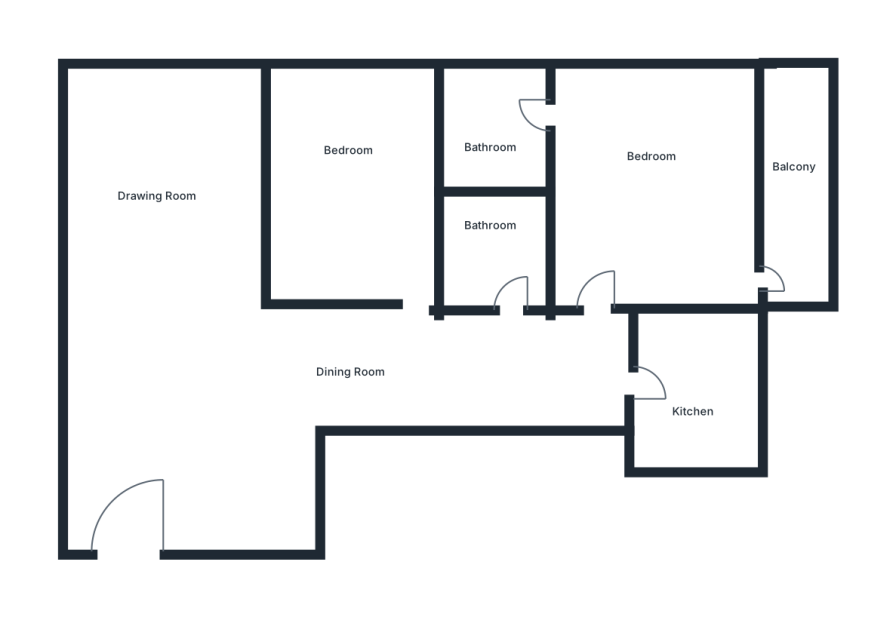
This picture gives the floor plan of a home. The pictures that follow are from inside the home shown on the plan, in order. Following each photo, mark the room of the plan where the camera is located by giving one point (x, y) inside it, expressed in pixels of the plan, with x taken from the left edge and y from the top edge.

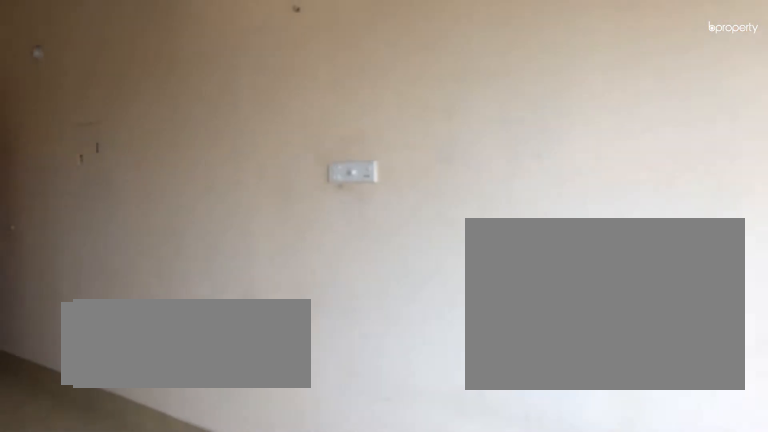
(198, 385)
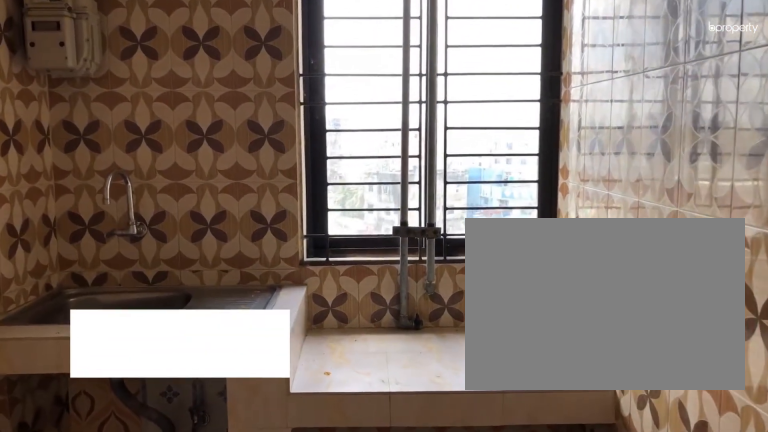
(694, 382)
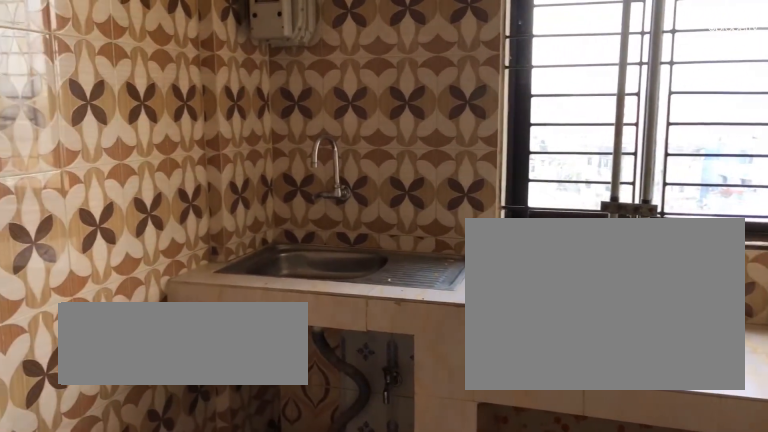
(694, 382)
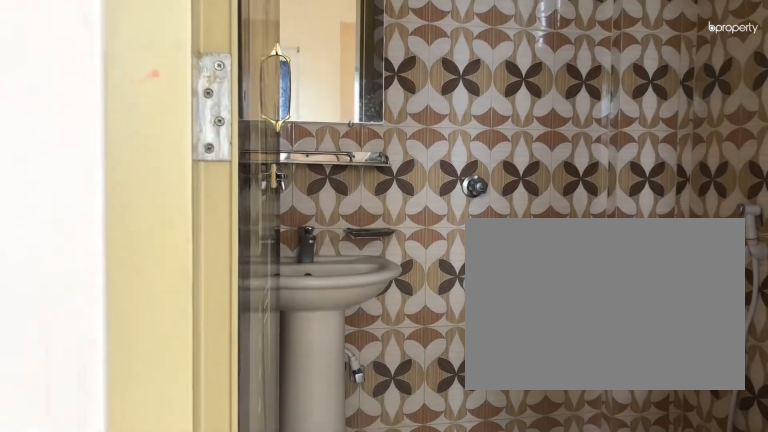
(496, 138)
